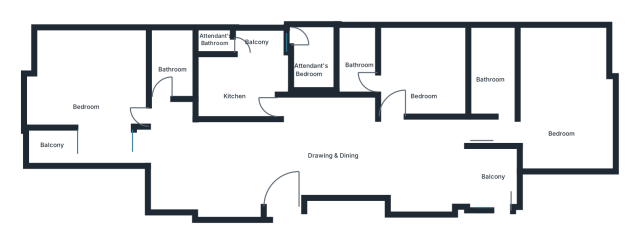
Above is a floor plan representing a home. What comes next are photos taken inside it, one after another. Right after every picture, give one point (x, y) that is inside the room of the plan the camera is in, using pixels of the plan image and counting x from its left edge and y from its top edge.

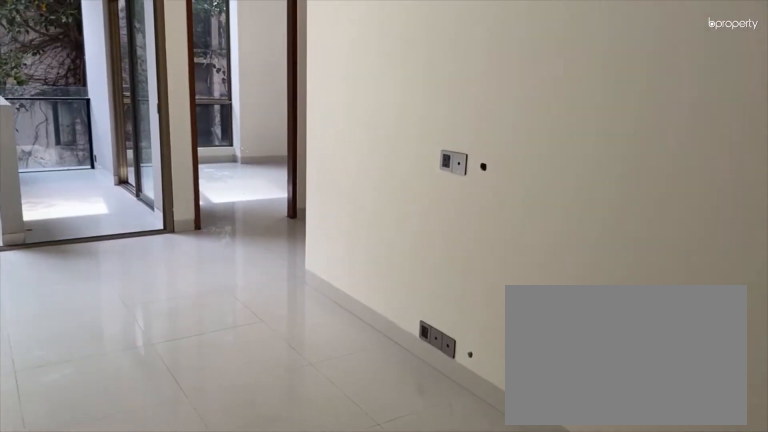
(237, 167)
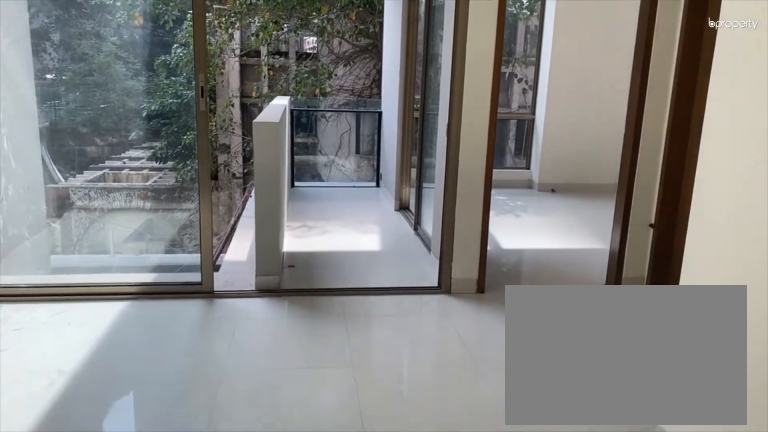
(237, 167)
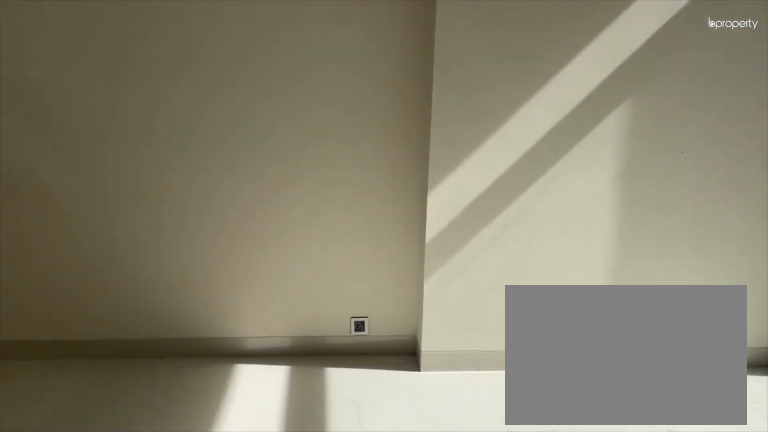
(190, 160)
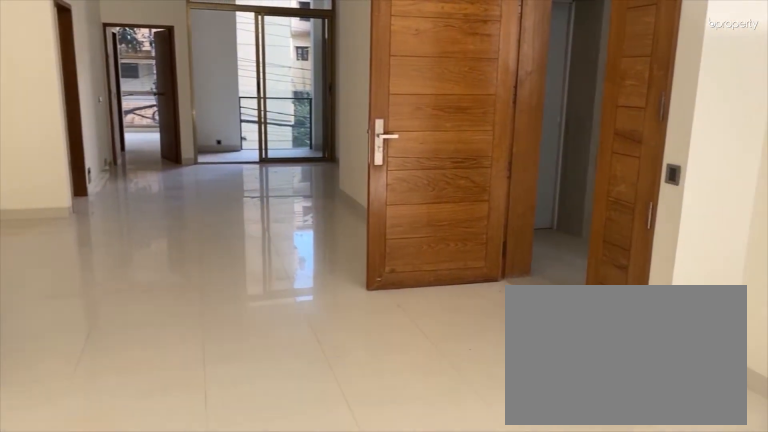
(190, 160)
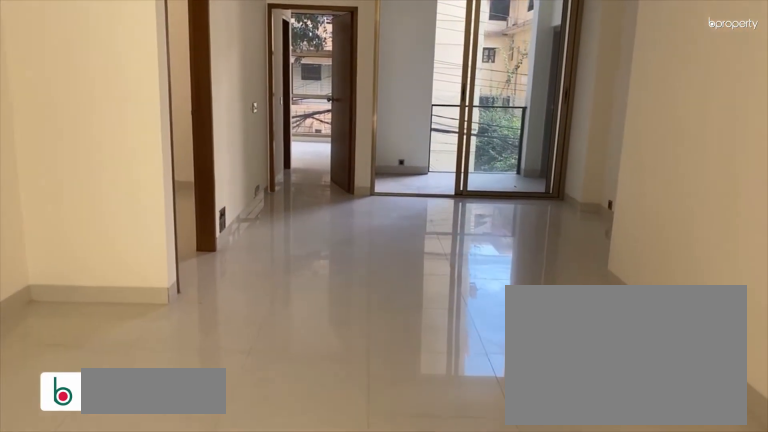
(263, 156)
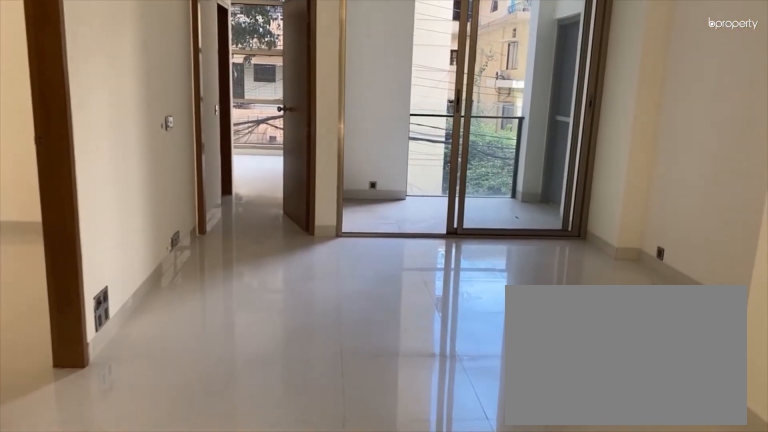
(383, 155)
